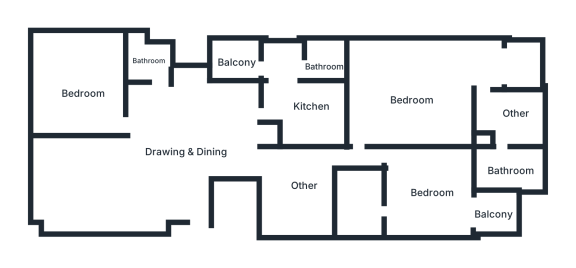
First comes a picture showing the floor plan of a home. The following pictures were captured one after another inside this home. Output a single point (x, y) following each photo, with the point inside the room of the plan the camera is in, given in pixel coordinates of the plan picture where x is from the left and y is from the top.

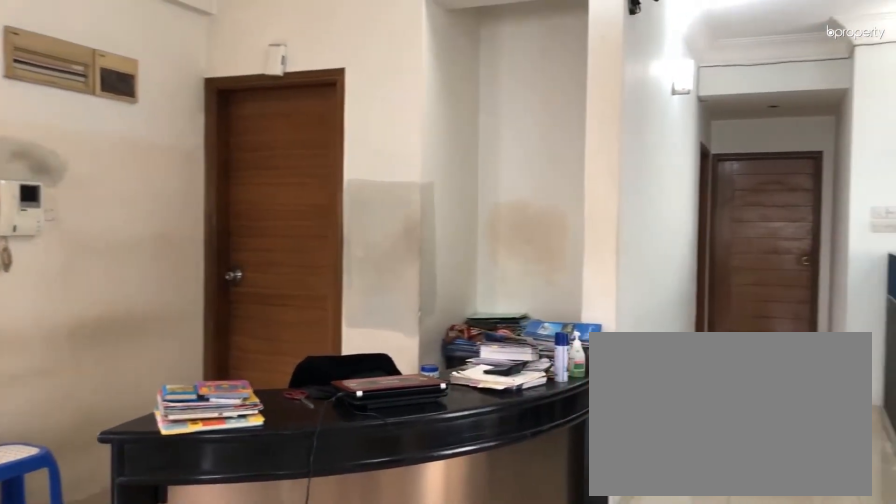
(191, 163)
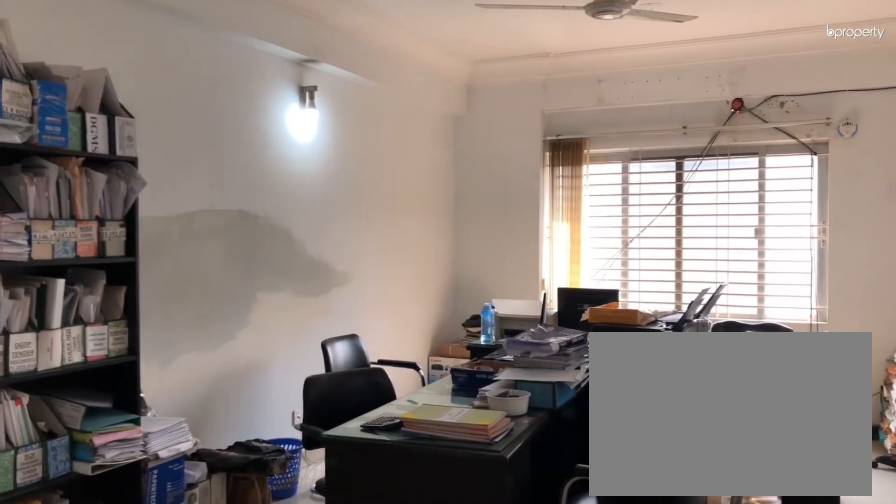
(191, 153)
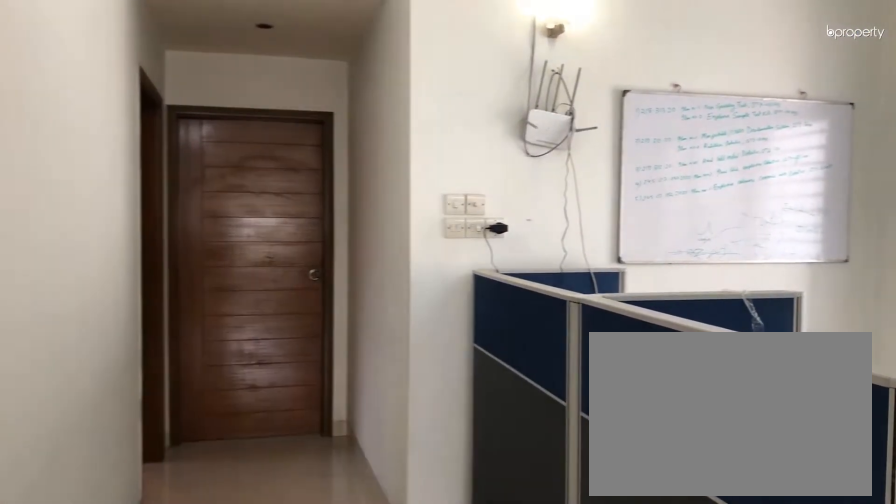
(288, 164)
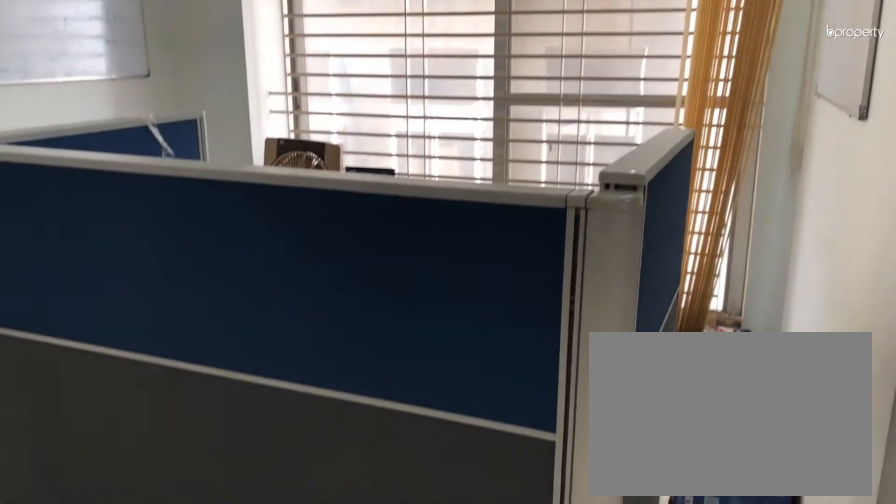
(288, 164)
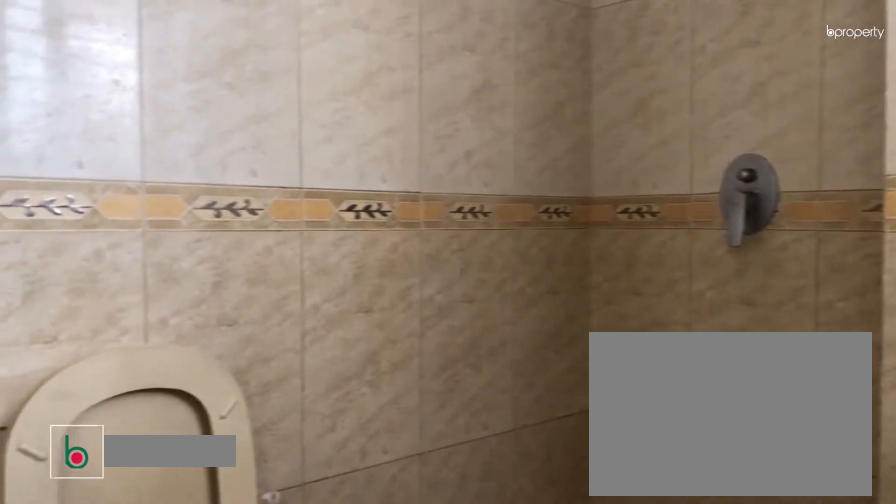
(145, 64)
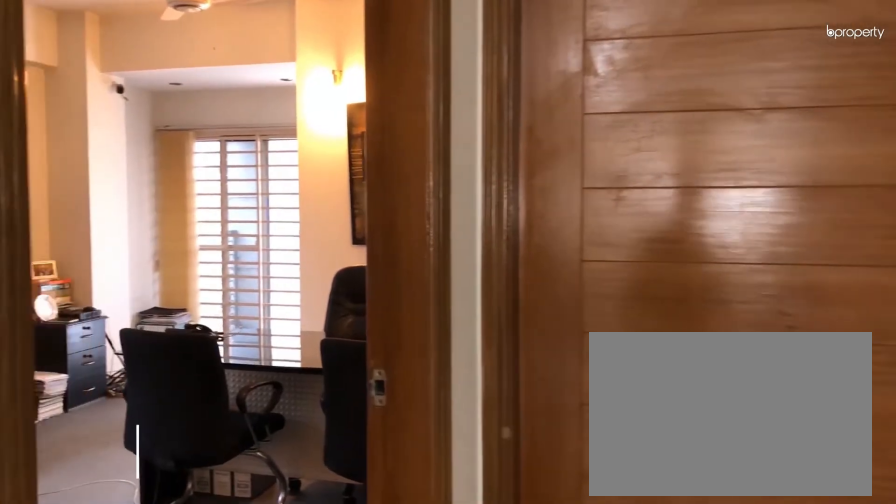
(365, 127)
